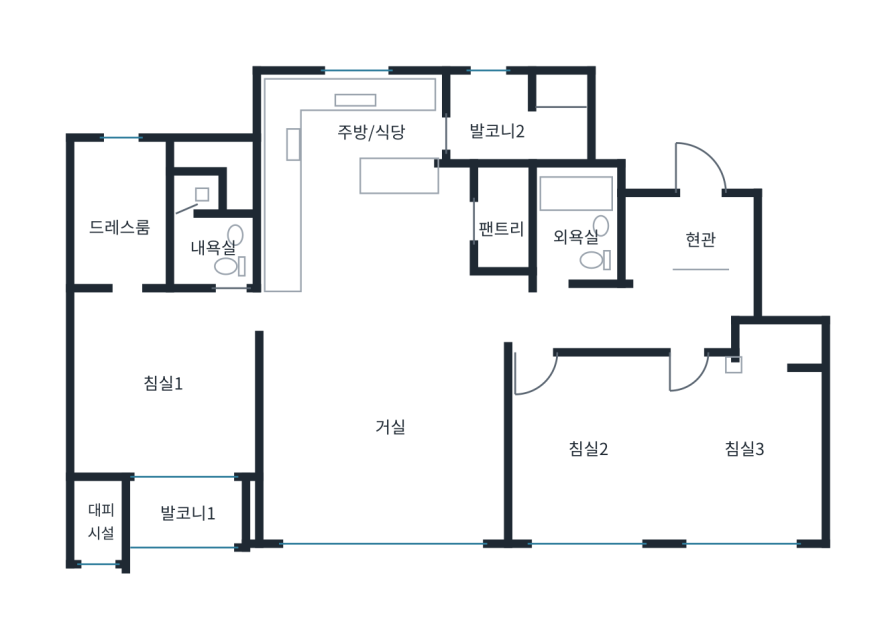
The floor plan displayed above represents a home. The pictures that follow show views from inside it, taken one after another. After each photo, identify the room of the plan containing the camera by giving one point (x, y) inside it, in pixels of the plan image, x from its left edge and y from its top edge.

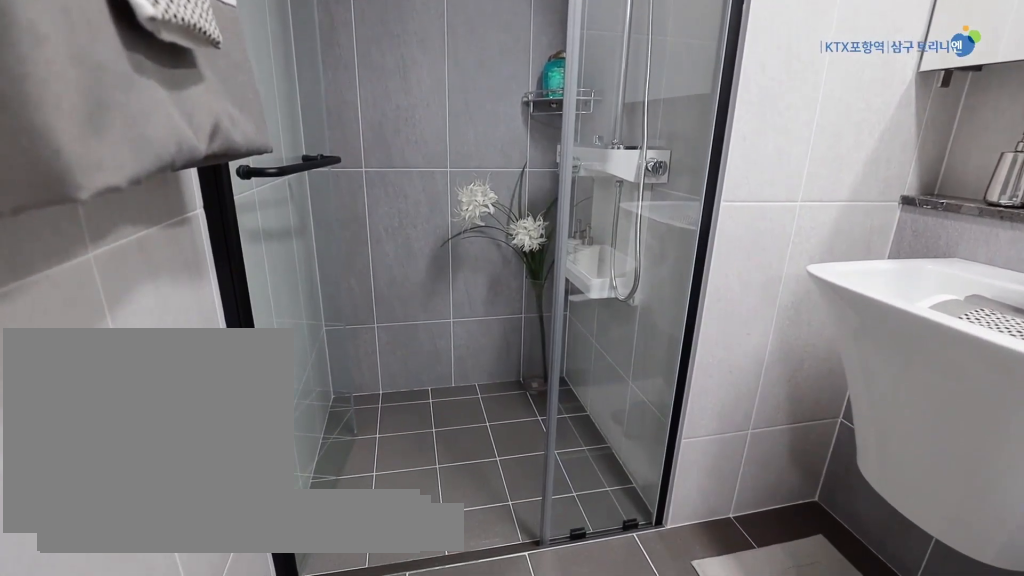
(205, 232)
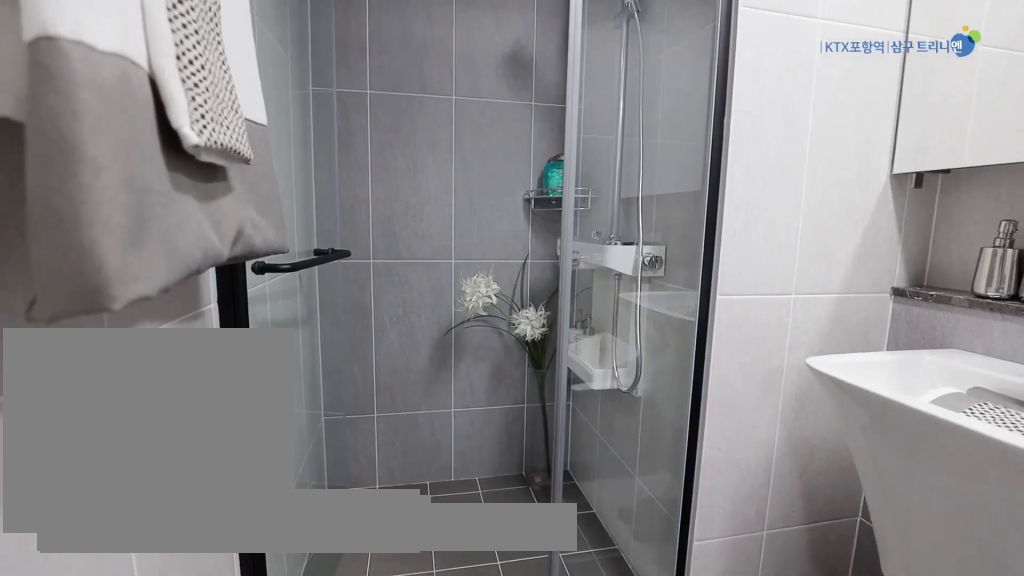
(206, 231)
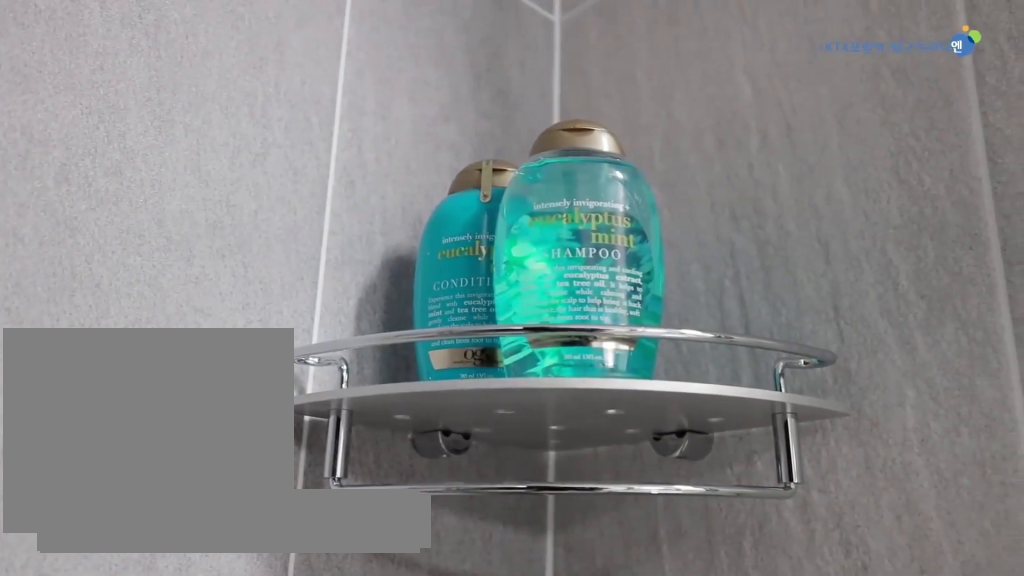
(206, 231)
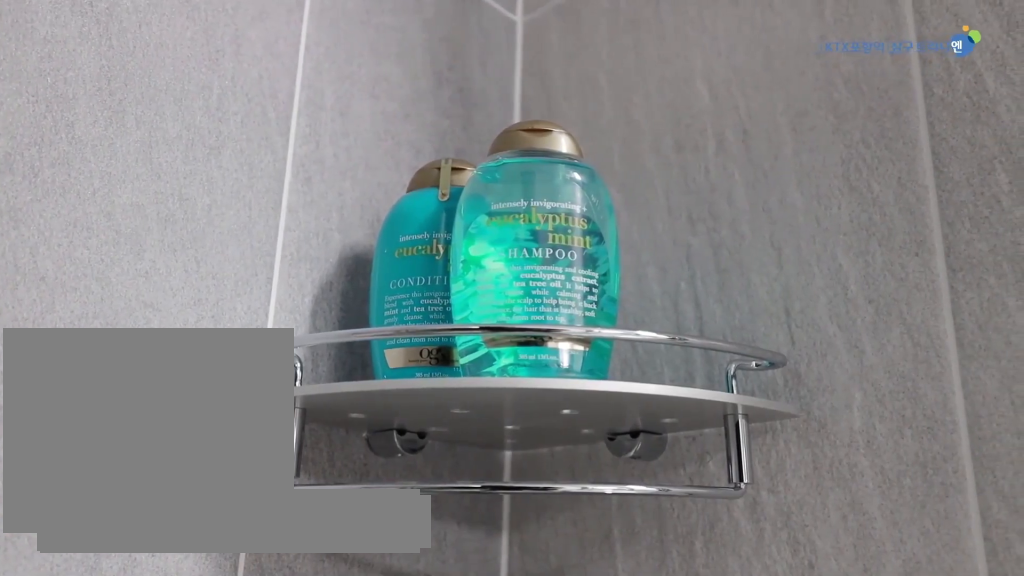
(206, 231)
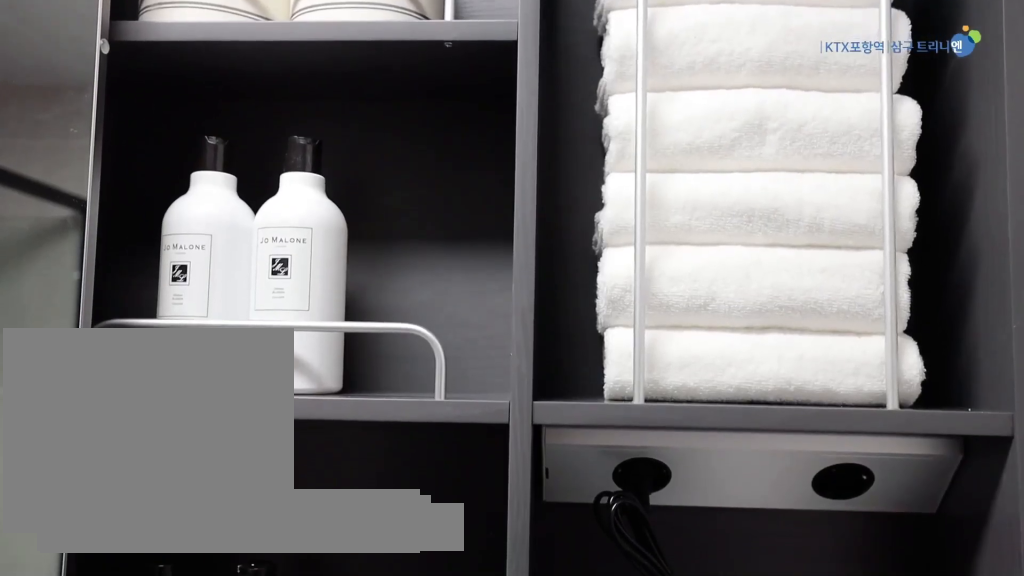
(210, 231)
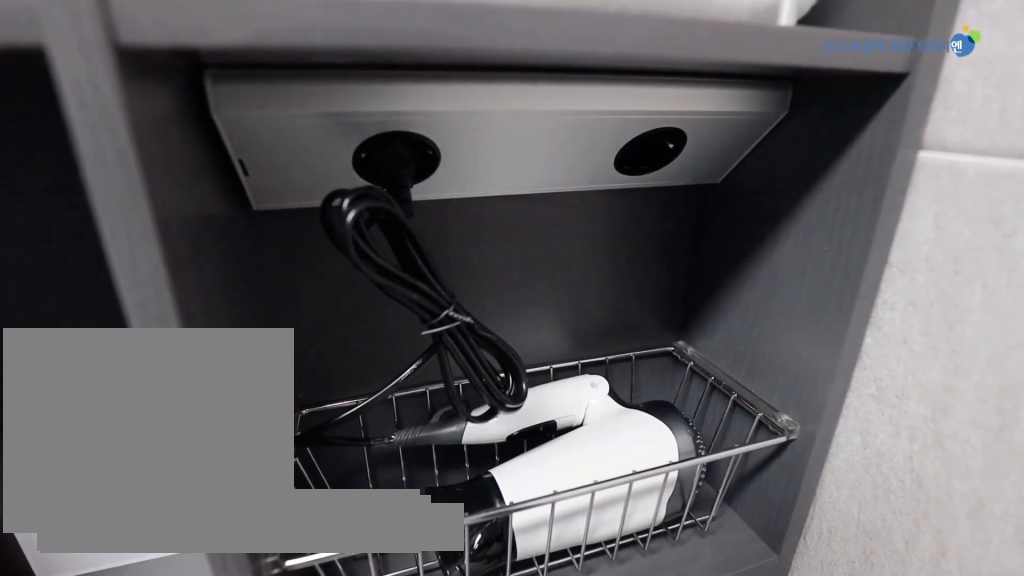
(210, 231)
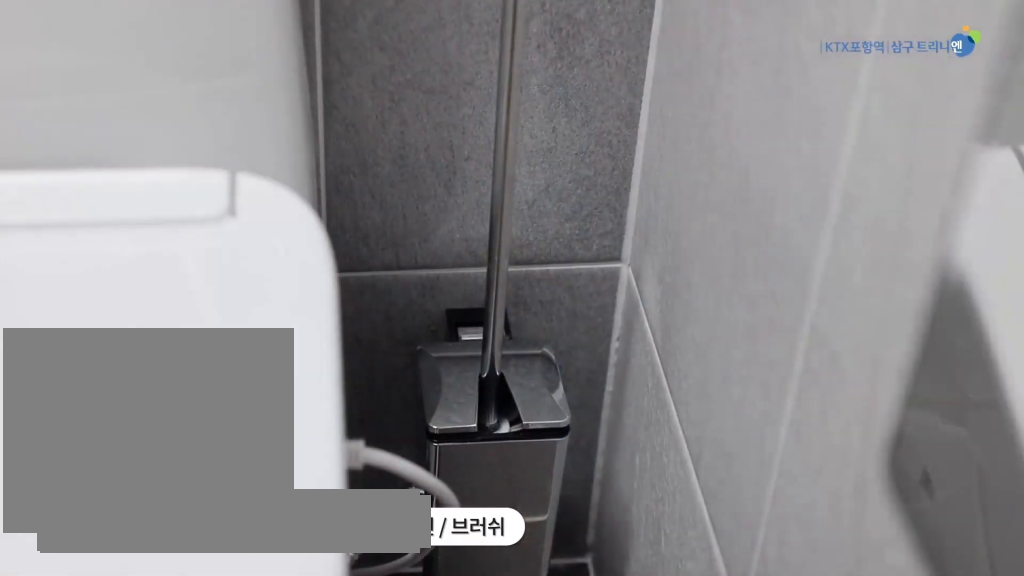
(207, 232)
